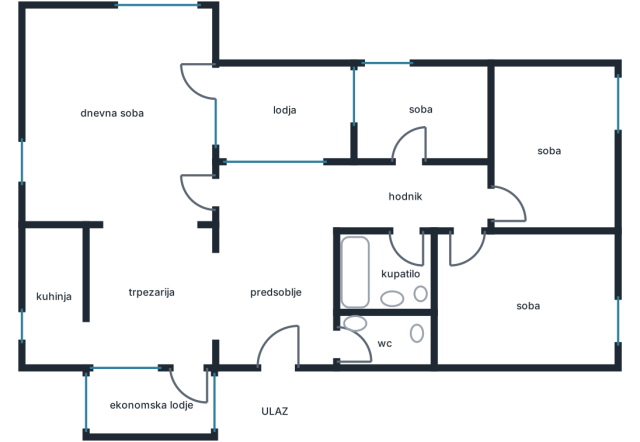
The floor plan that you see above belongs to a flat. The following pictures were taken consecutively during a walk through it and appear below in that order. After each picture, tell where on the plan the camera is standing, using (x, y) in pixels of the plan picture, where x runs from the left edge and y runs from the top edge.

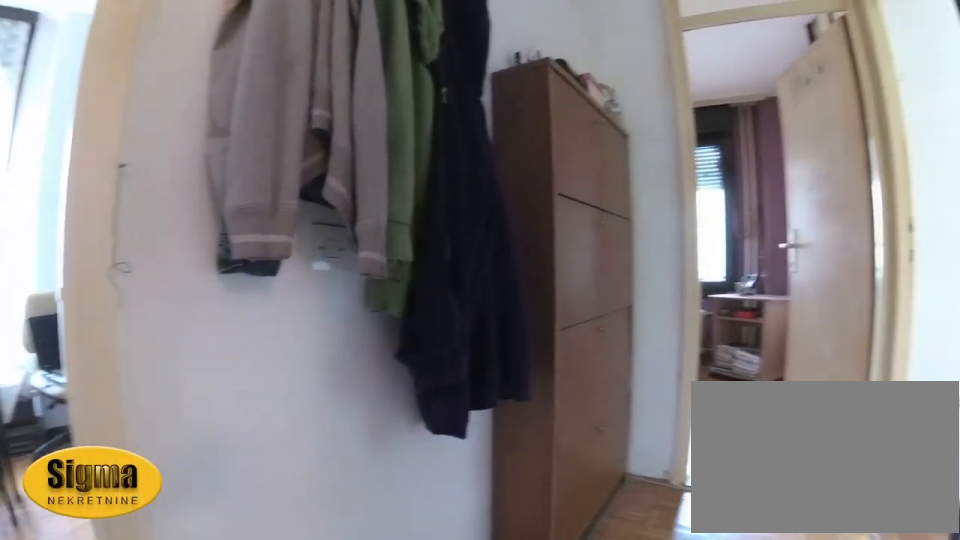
(386, 226)
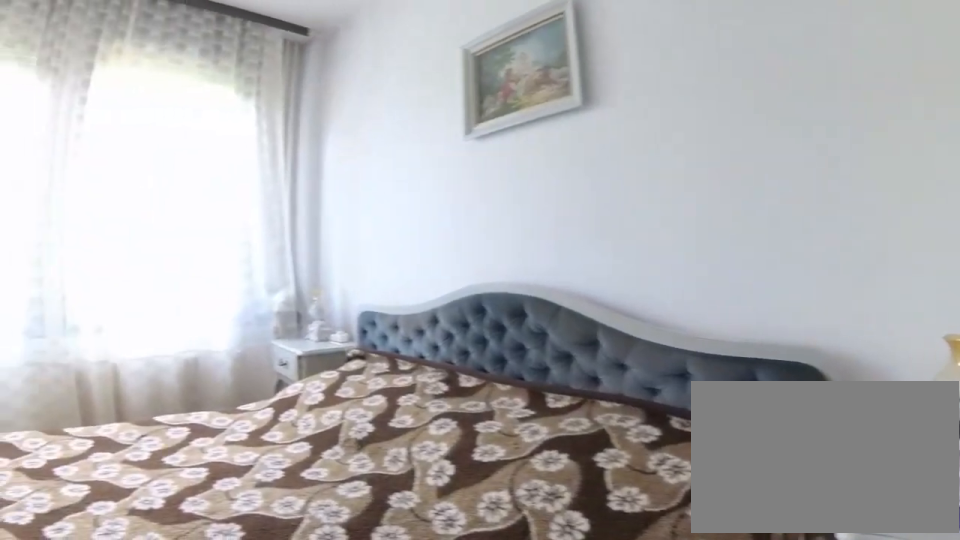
(450, 320)
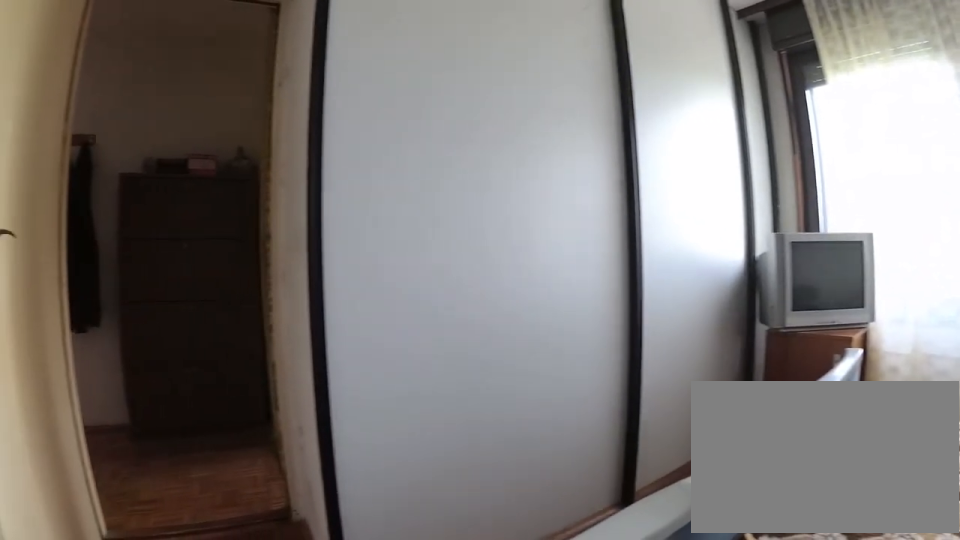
(447, 335)
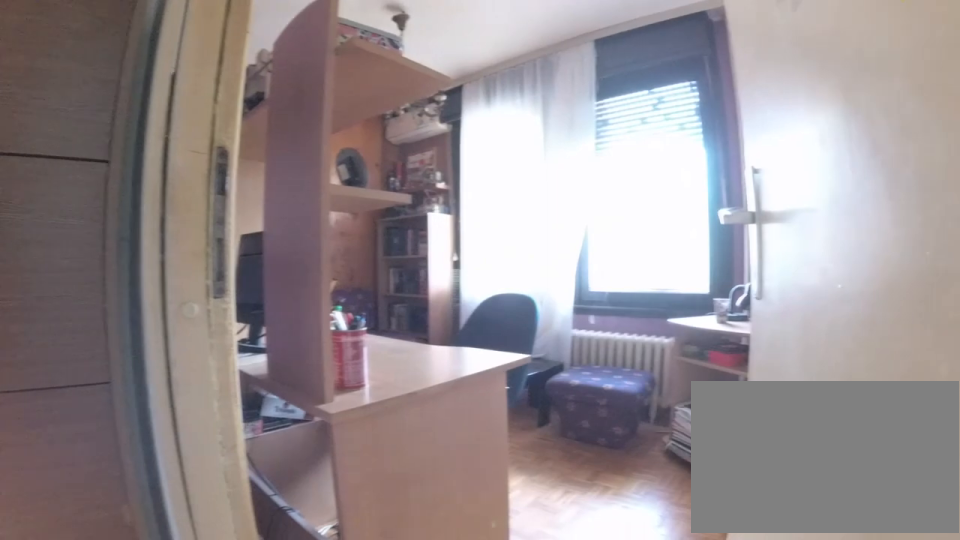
(458, 217)
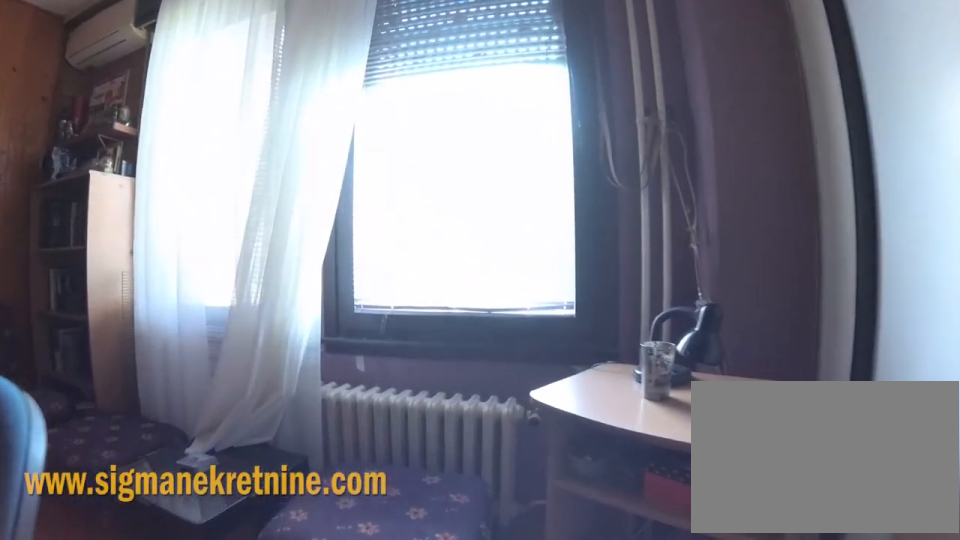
(540, 207)
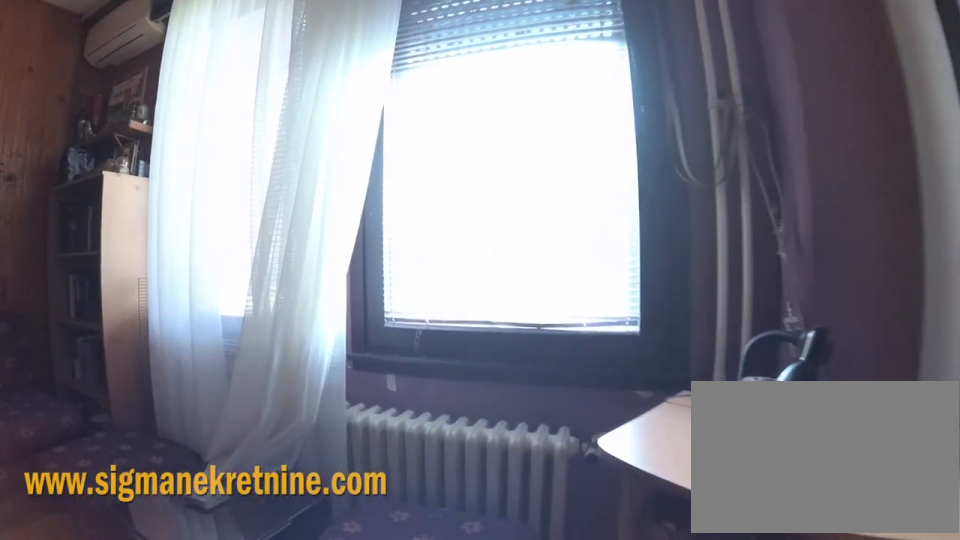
(547, 206)
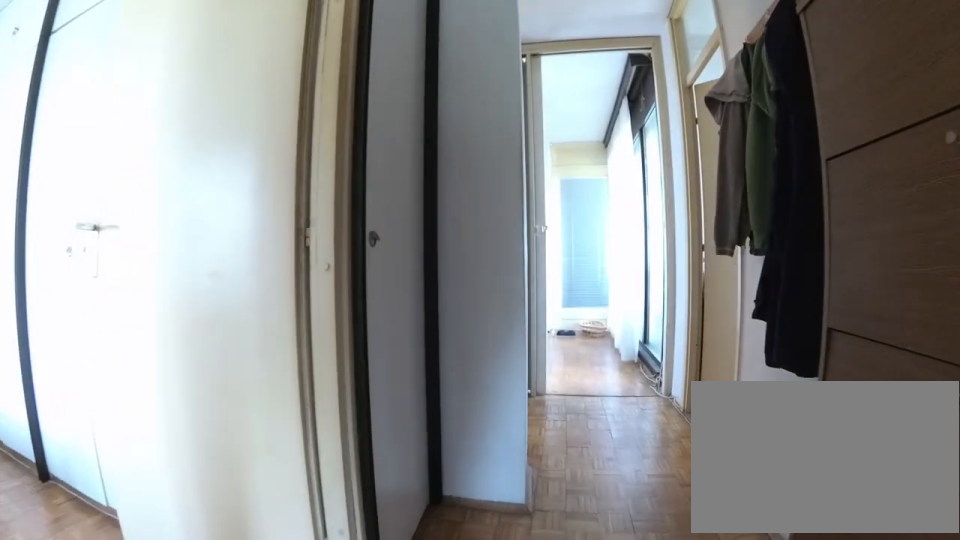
(519, 200)
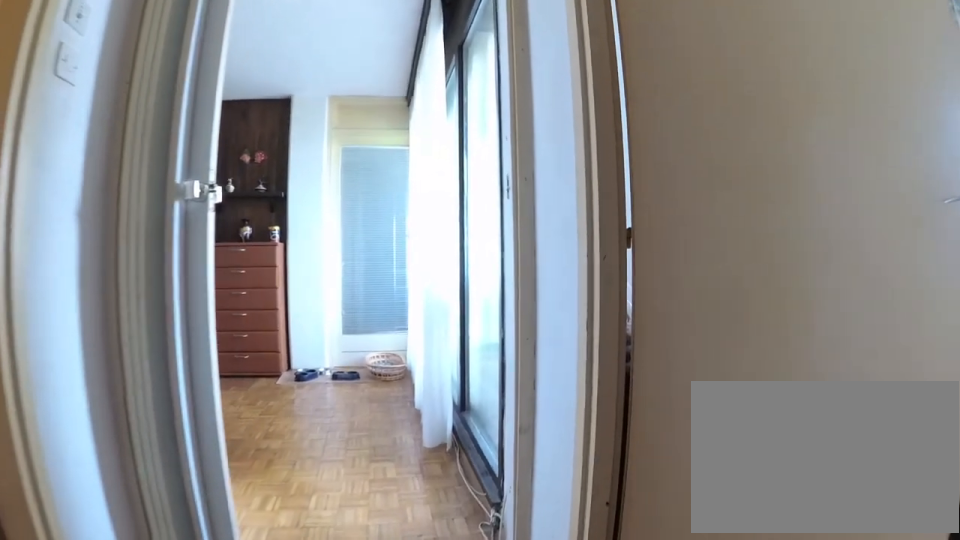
(445, 202)
